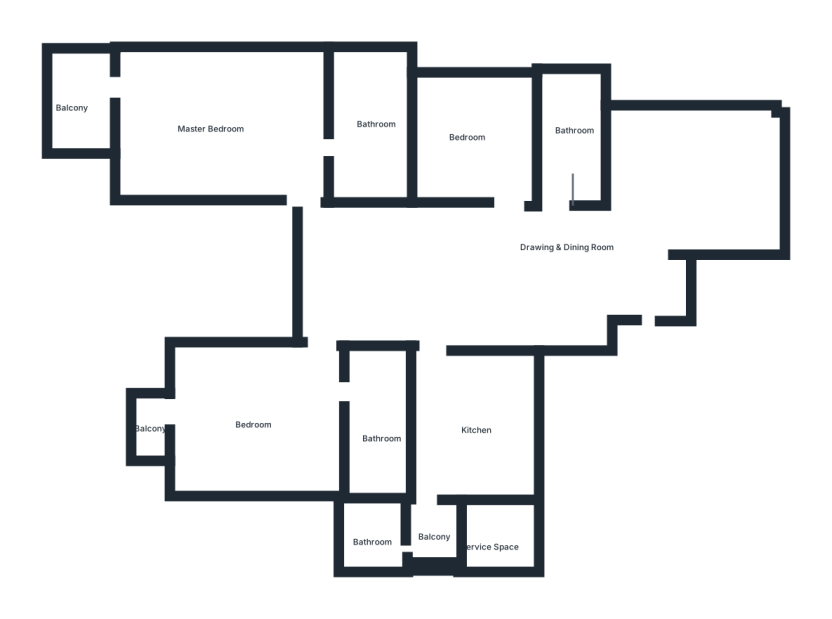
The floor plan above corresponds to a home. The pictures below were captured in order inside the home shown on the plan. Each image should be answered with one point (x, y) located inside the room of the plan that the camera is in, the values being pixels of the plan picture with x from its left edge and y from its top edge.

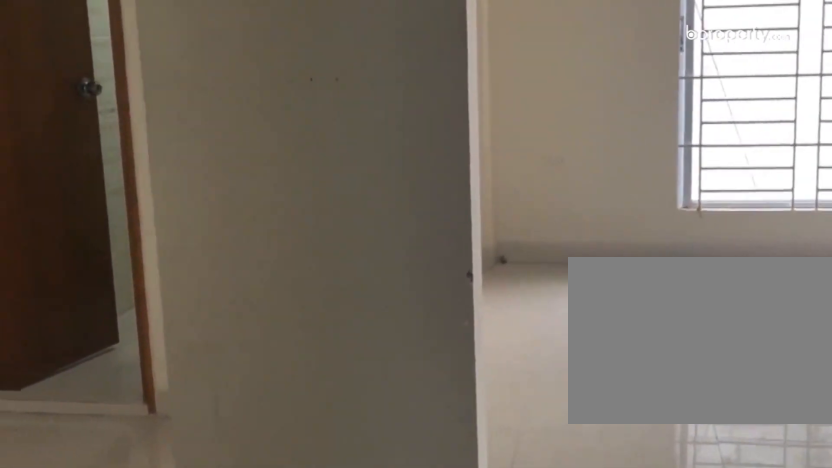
(552, 271)
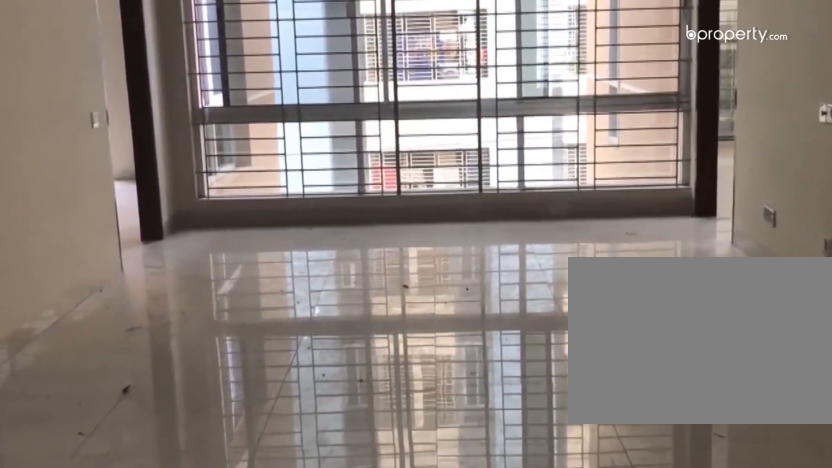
(552, 271)
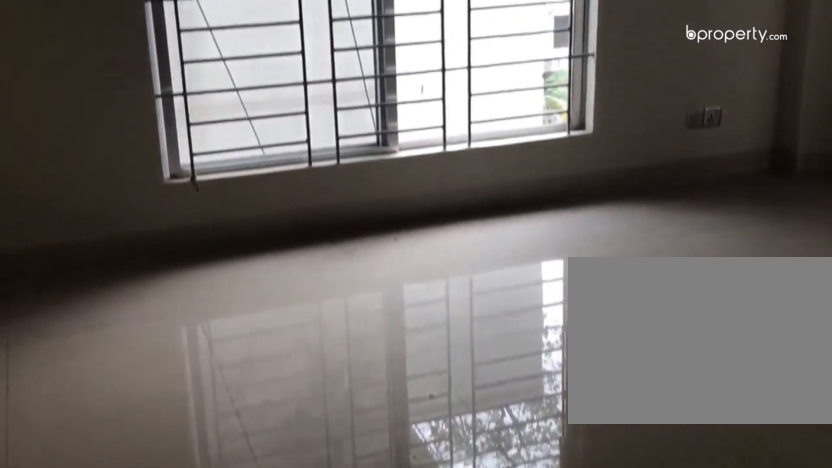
(686, 183)
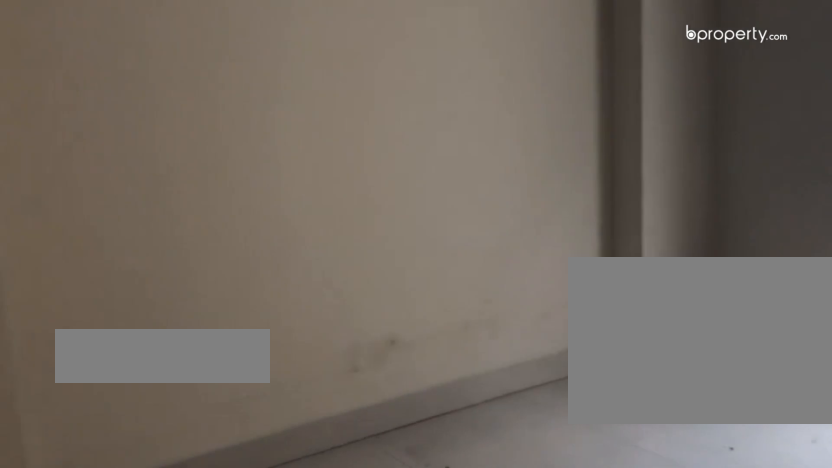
(485, 143)
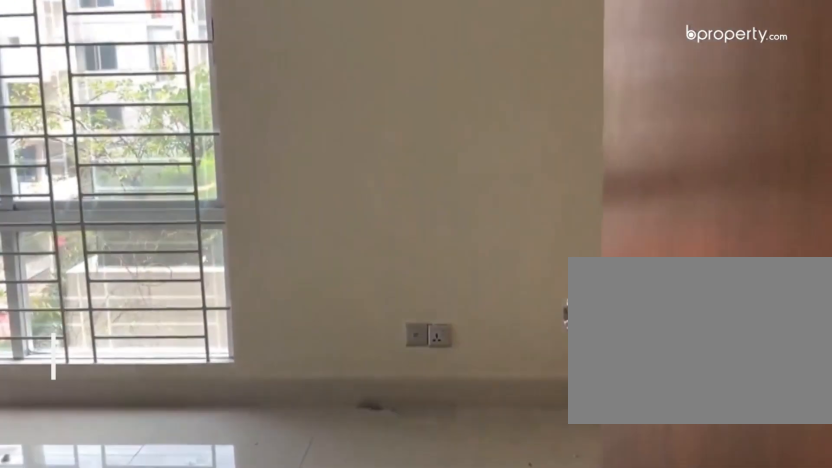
(225, 127)
